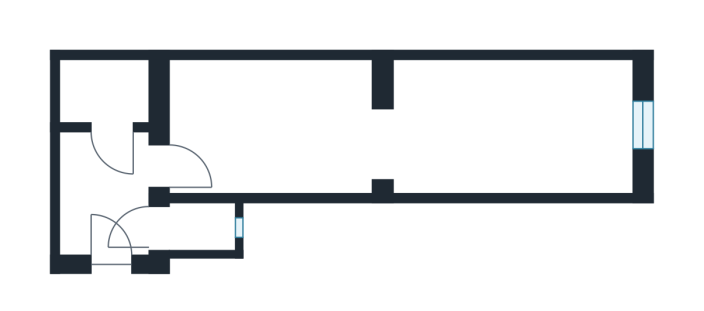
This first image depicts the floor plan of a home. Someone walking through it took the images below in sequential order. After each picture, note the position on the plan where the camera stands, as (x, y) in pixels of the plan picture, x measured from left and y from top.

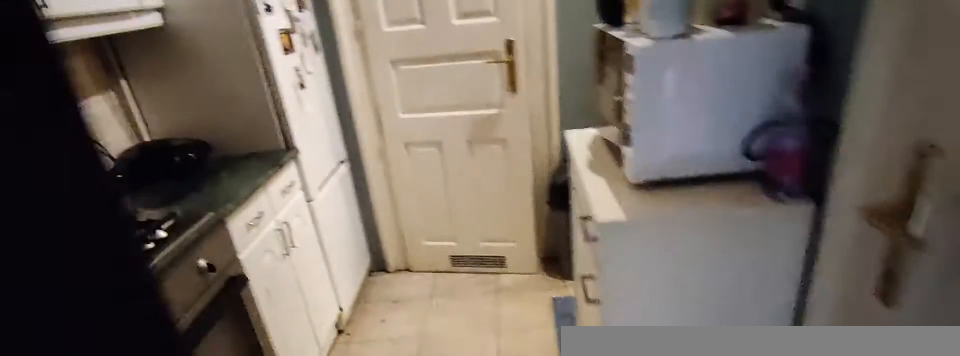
(112, 237)
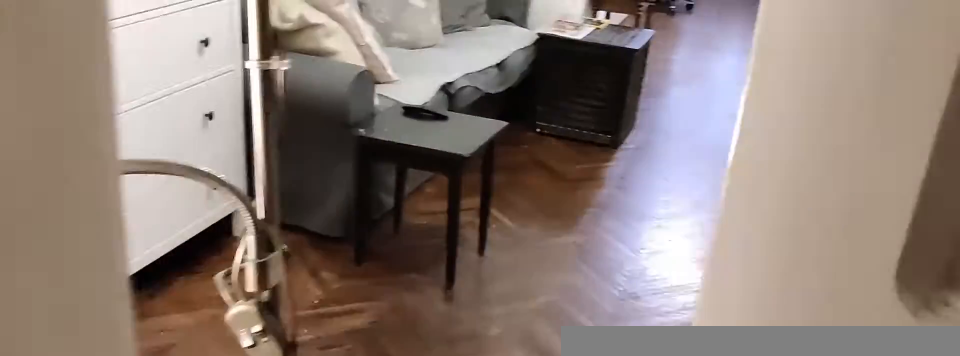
(165, 173)
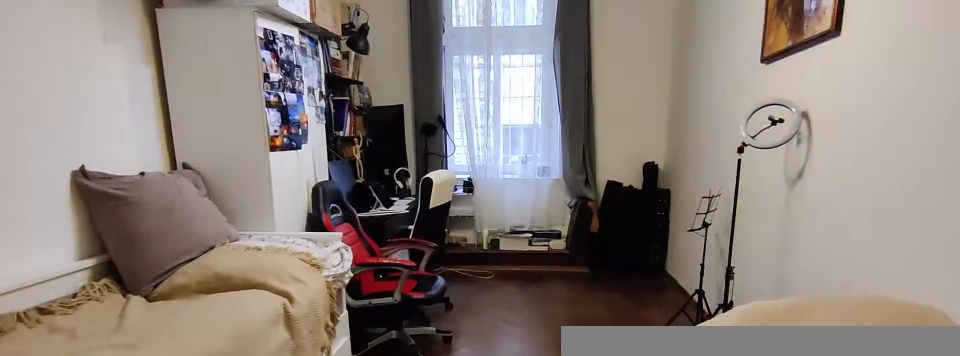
(349, 149)
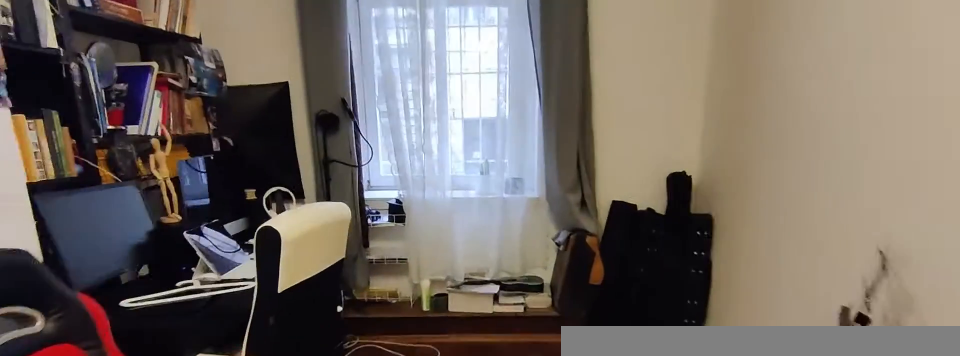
(413, 142)
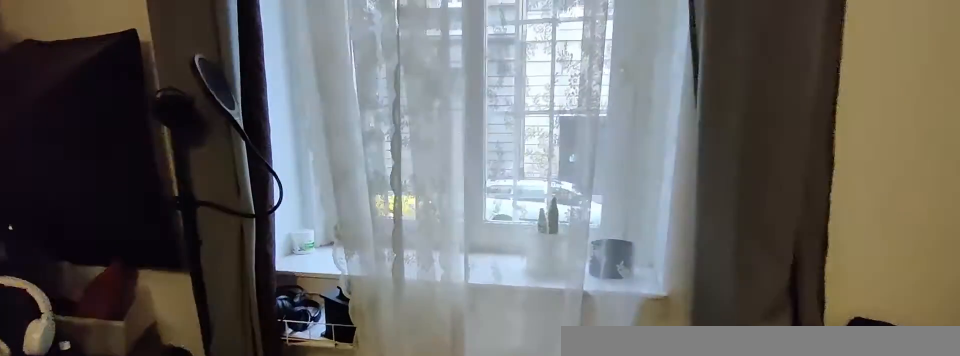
(478, 136)
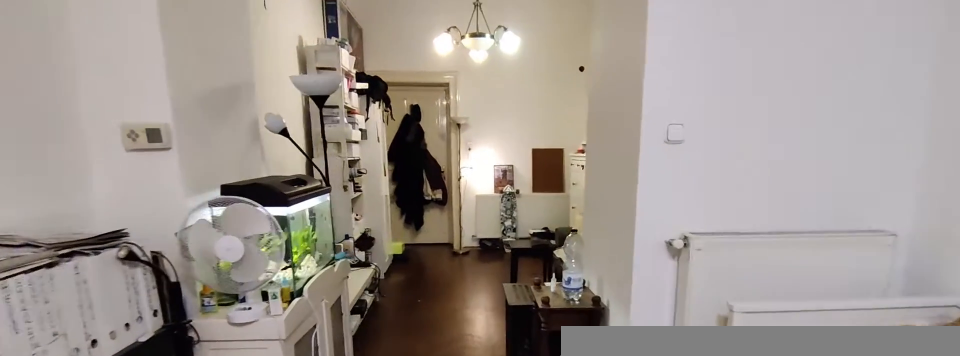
(502, 172)
